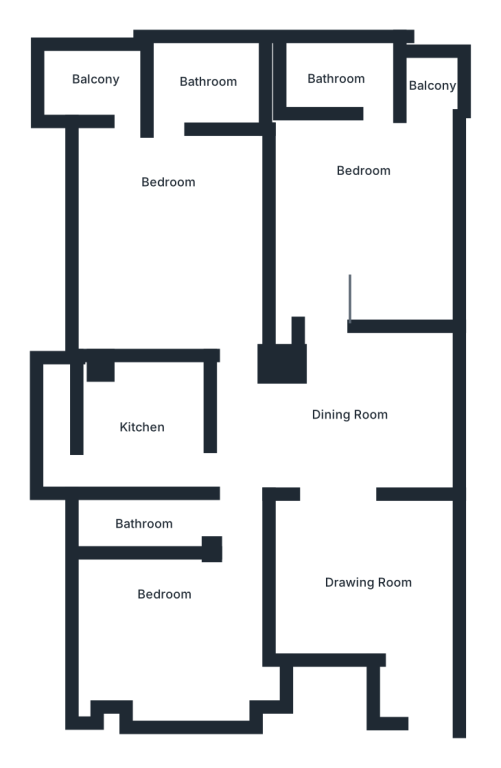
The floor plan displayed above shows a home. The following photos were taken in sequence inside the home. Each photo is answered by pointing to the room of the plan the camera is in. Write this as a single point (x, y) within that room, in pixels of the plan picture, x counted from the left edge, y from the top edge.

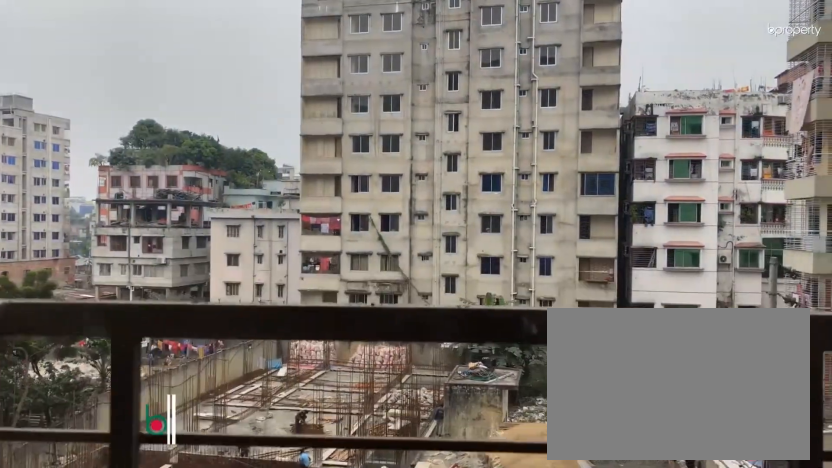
(53, 421)
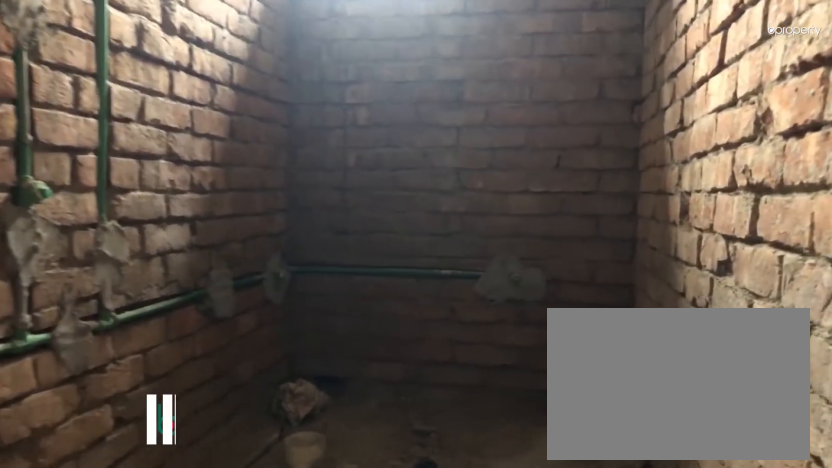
(148, 525)
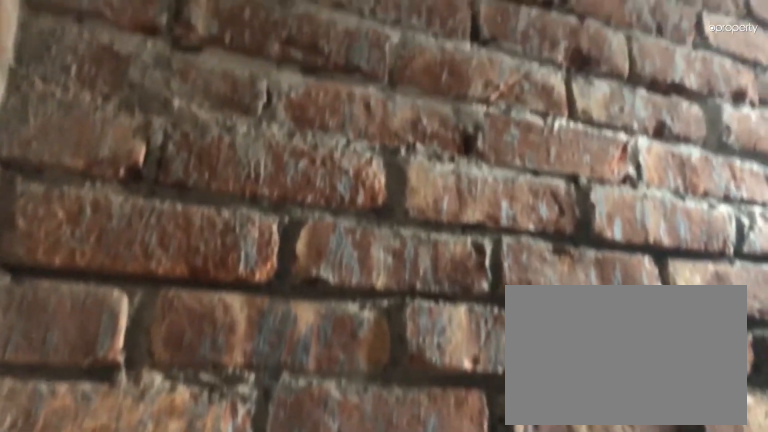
(148, 525)
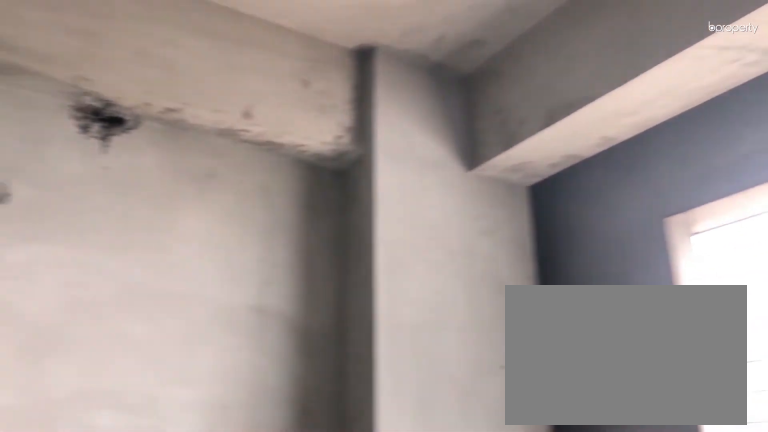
(159, 631)
